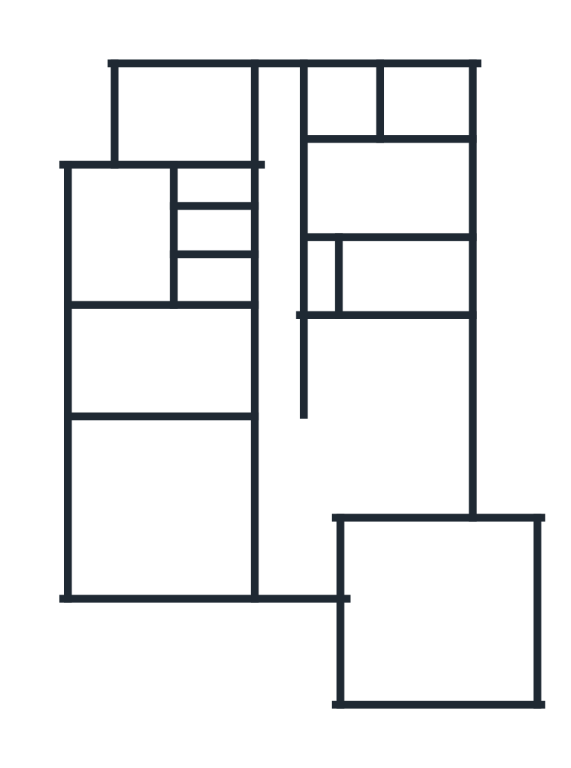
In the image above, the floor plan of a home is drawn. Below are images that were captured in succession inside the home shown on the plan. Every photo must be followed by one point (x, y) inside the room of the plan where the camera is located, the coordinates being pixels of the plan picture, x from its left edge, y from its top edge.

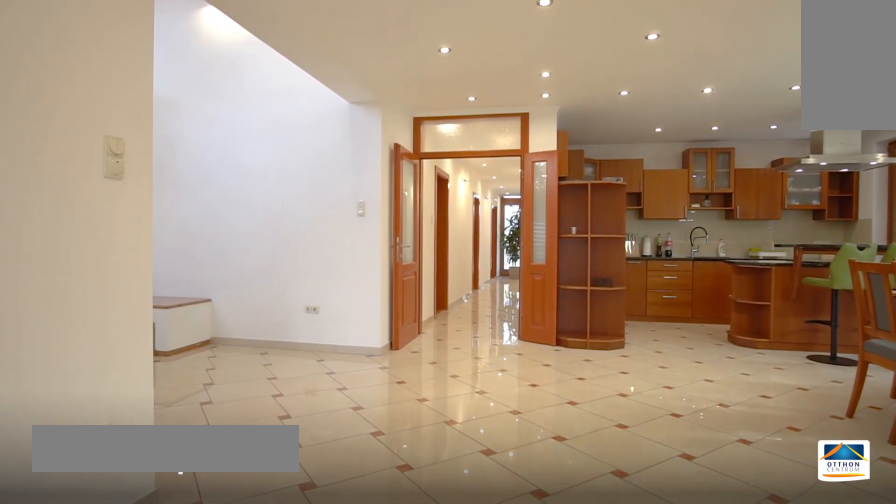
(298, 543)
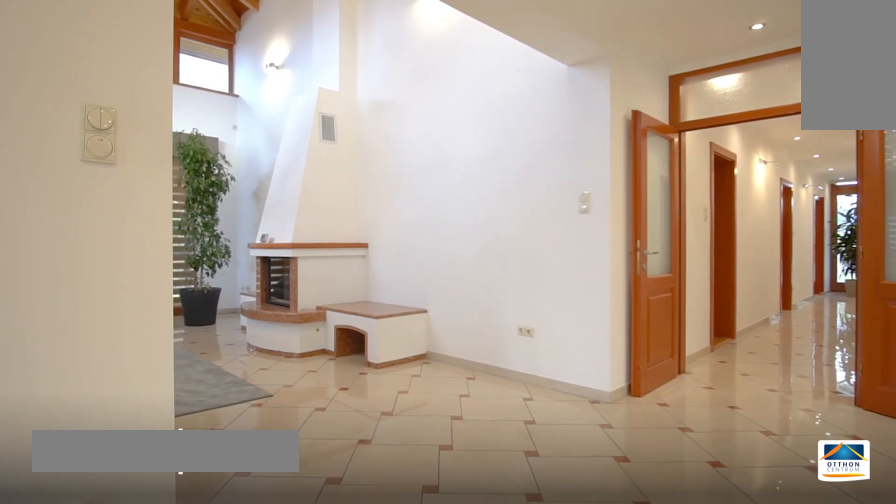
(299, 544)
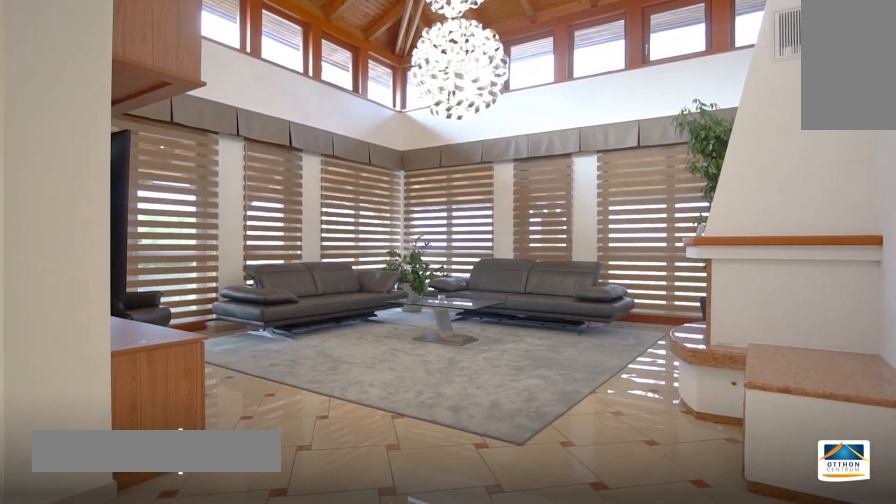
(165, 514)
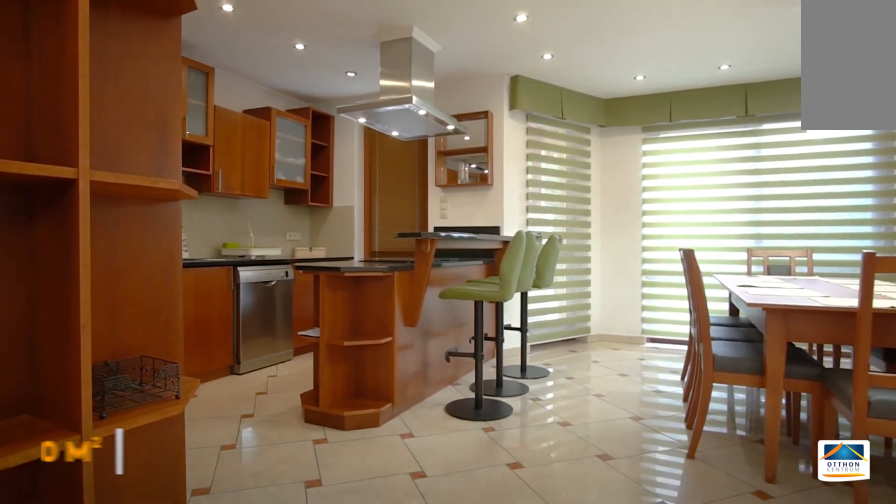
(397, 426)
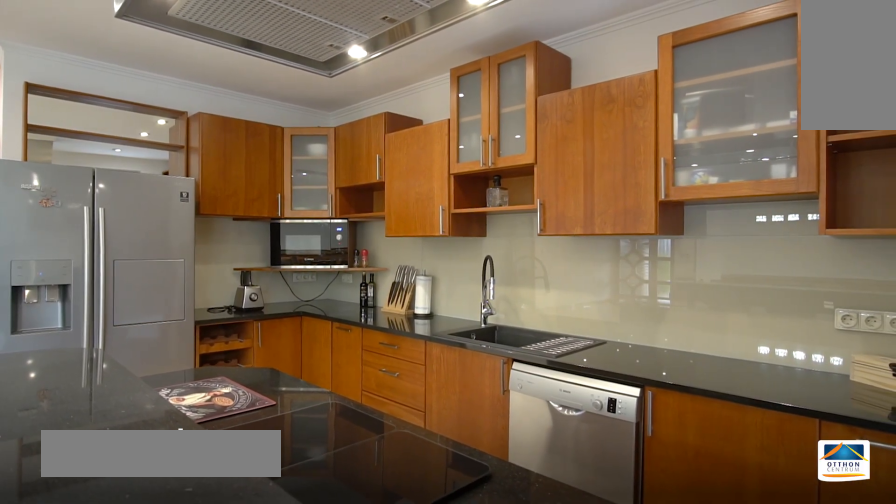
(387, 361)
